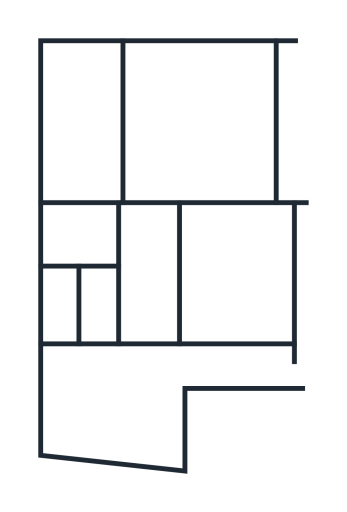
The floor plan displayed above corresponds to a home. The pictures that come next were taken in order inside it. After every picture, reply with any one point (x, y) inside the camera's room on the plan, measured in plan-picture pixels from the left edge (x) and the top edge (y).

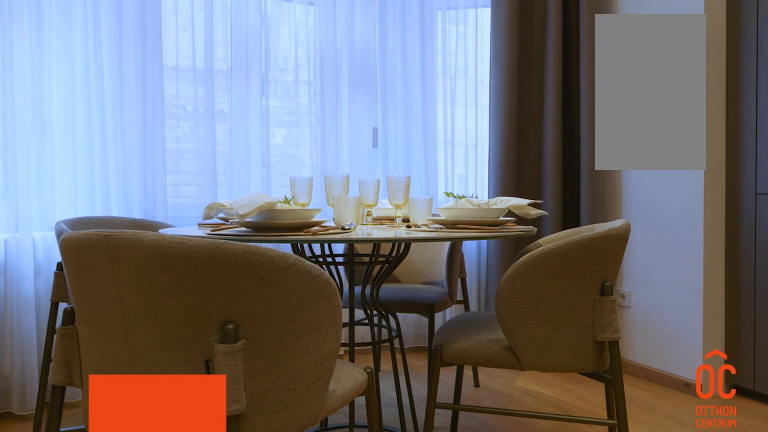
(206, 128)
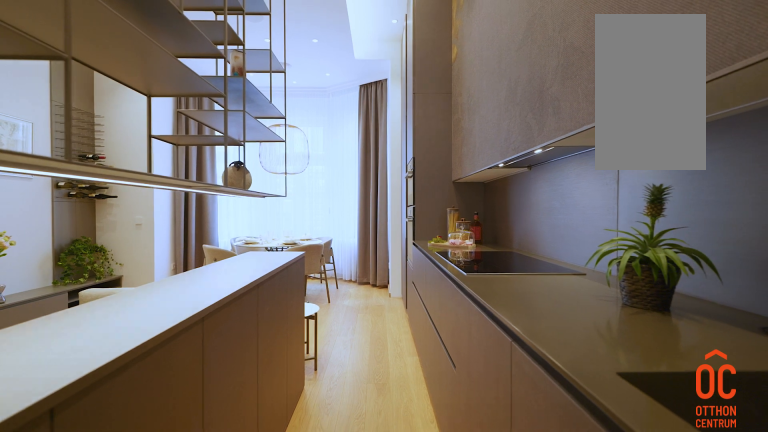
(206, 128)
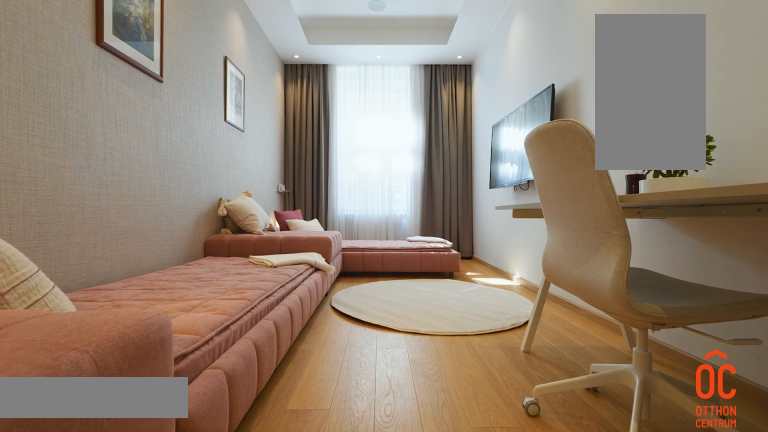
(84, 128)
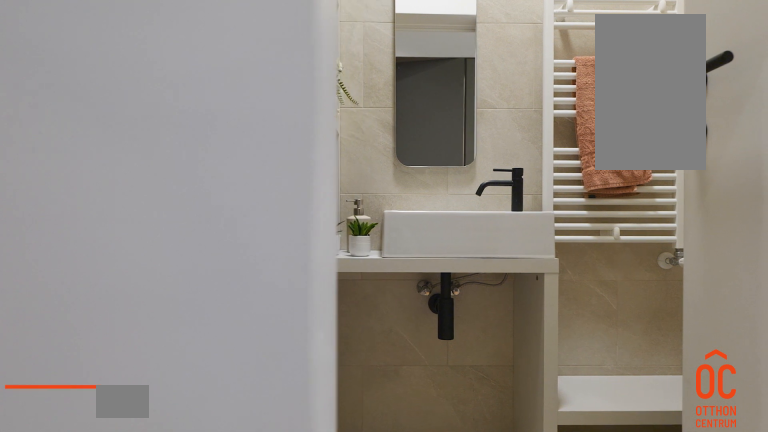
(98, 307)
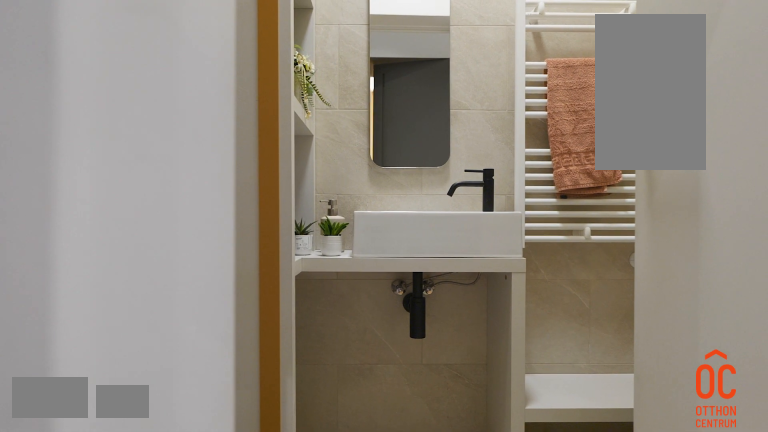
(99, 306)
